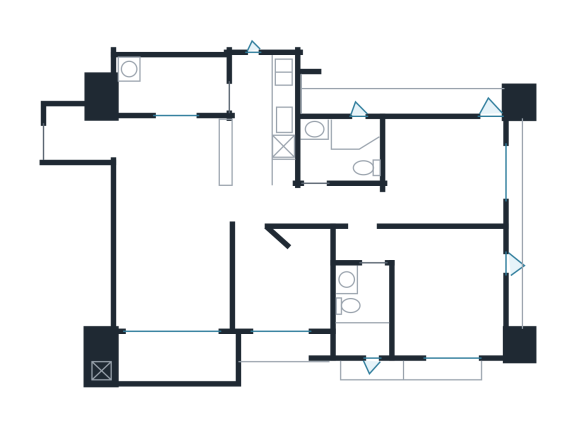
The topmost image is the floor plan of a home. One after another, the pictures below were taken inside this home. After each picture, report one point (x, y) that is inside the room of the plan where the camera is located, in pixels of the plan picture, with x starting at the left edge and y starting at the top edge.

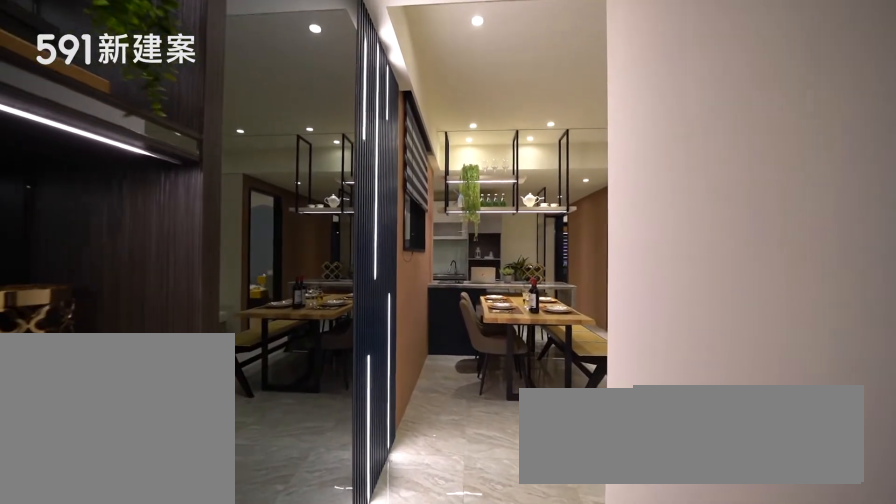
(80, 130)
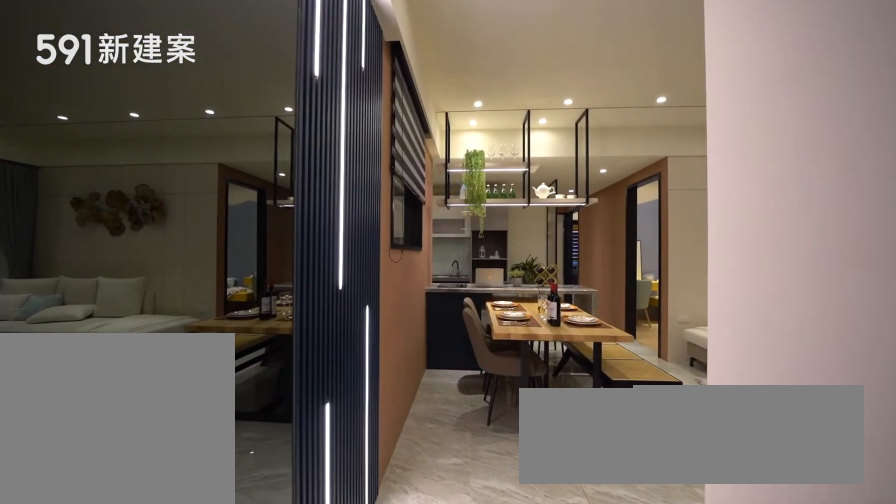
(80, 130)
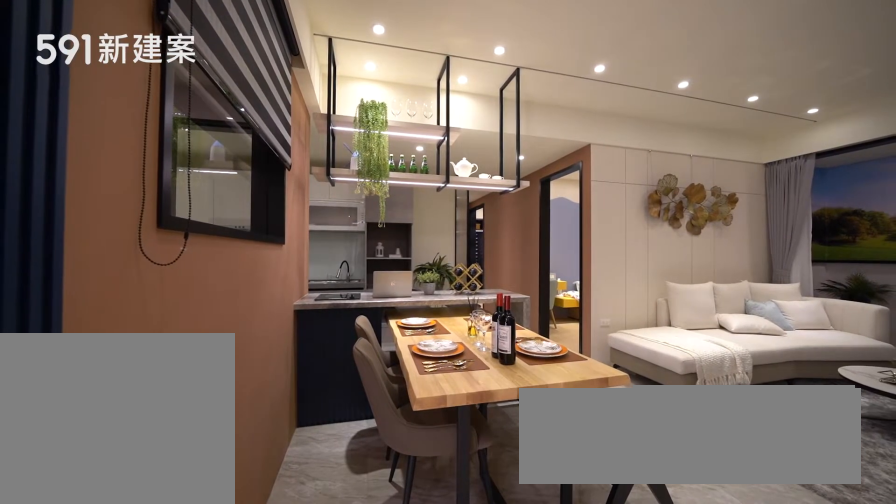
(178, 156)
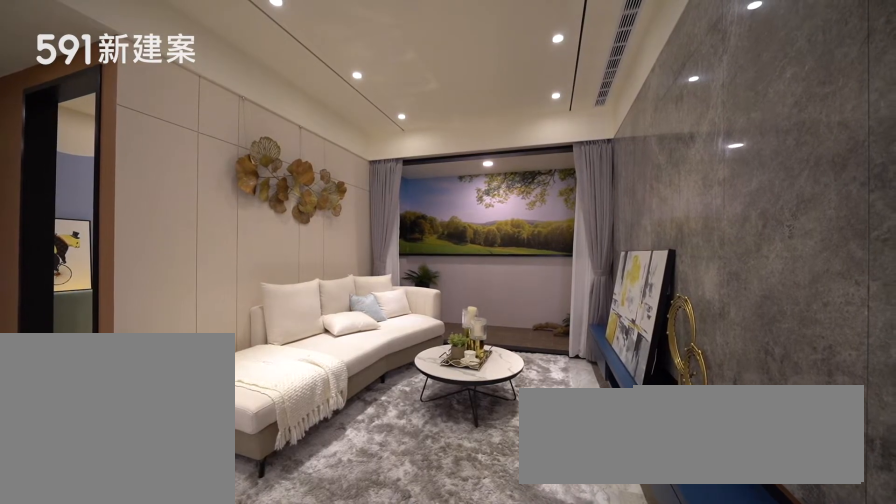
(174, 267)
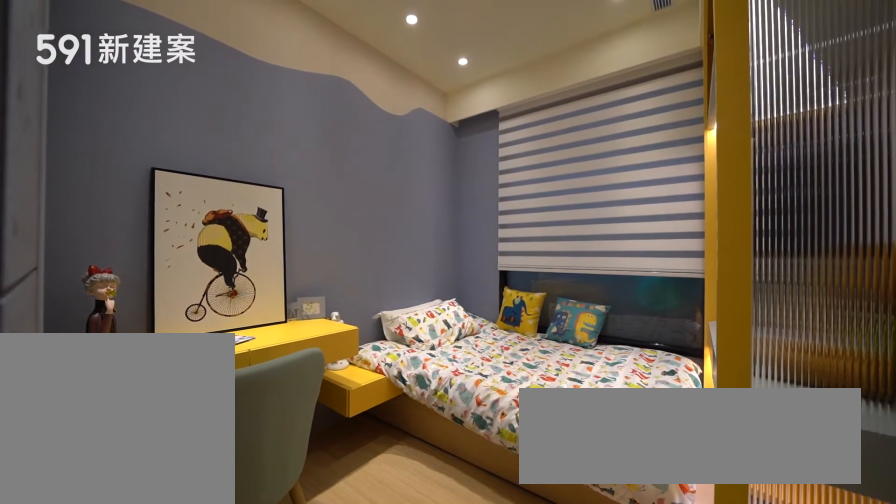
(286, 279)
